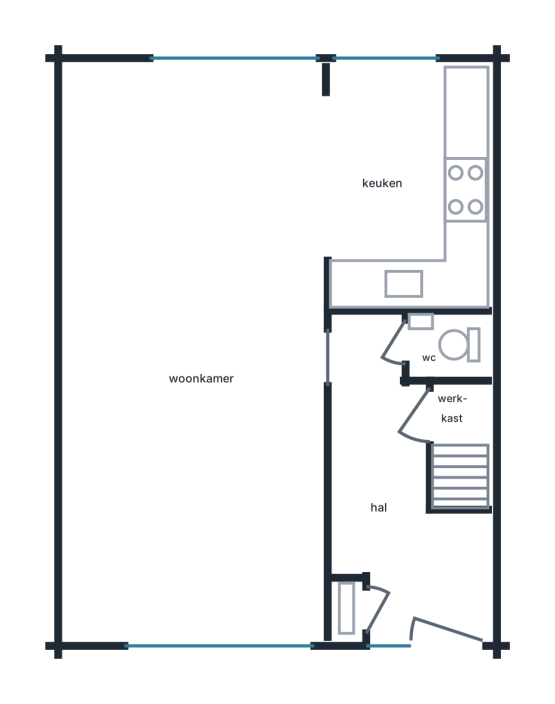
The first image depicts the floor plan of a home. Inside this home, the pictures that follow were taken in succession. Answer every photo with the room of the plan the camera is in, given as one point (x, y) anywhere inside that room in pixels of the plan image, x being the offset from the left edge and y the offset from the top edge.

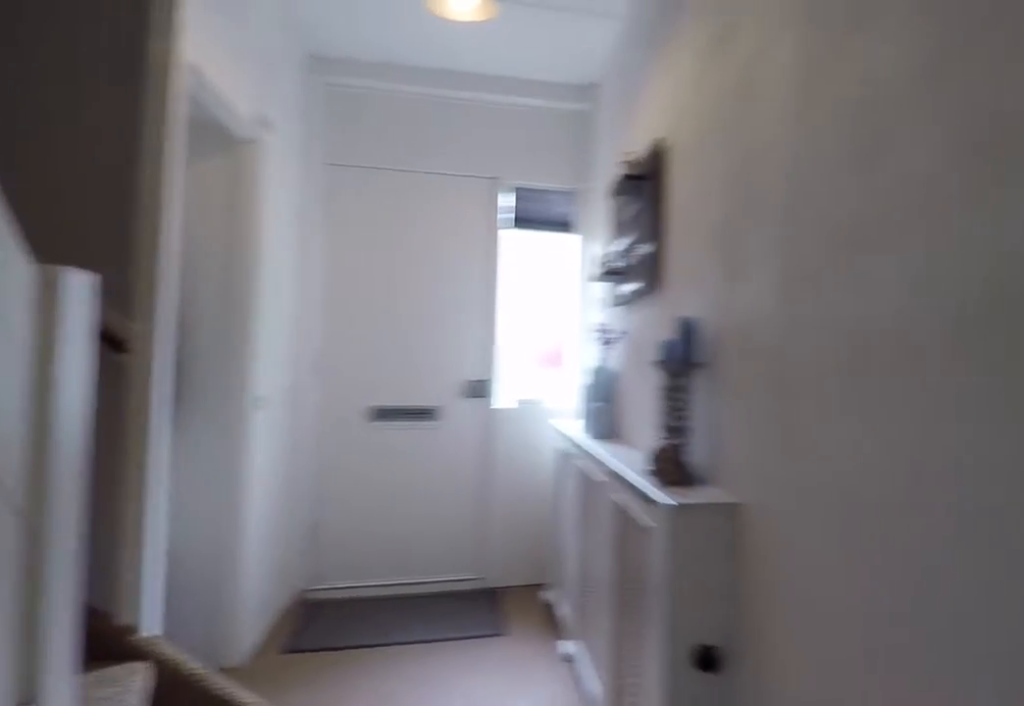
(397, 501)
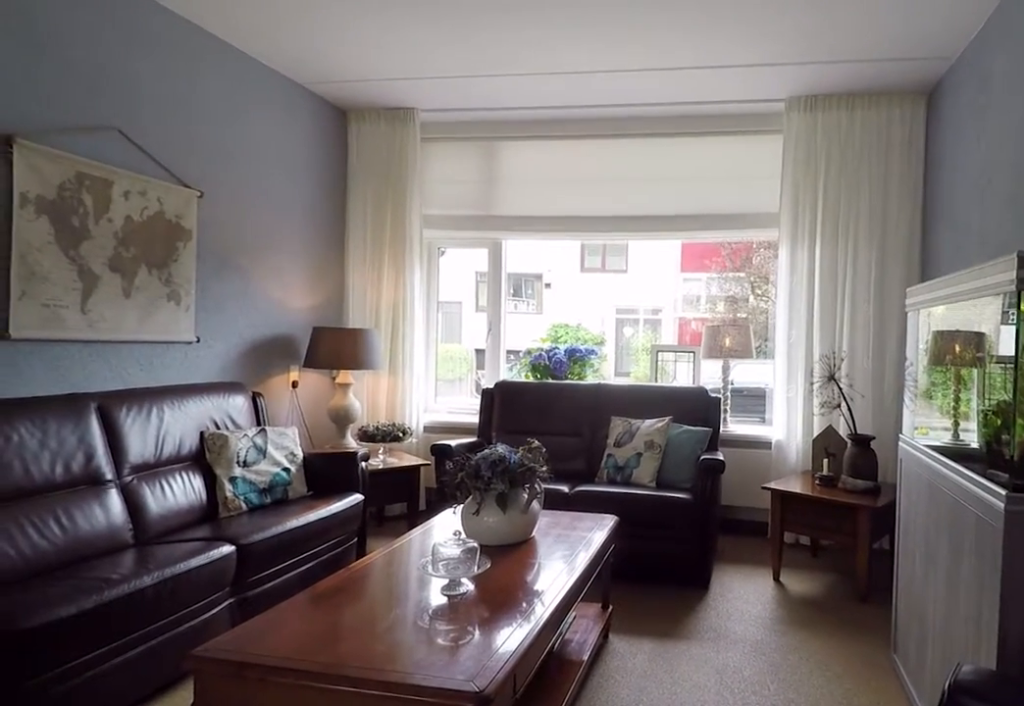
(201, 237)
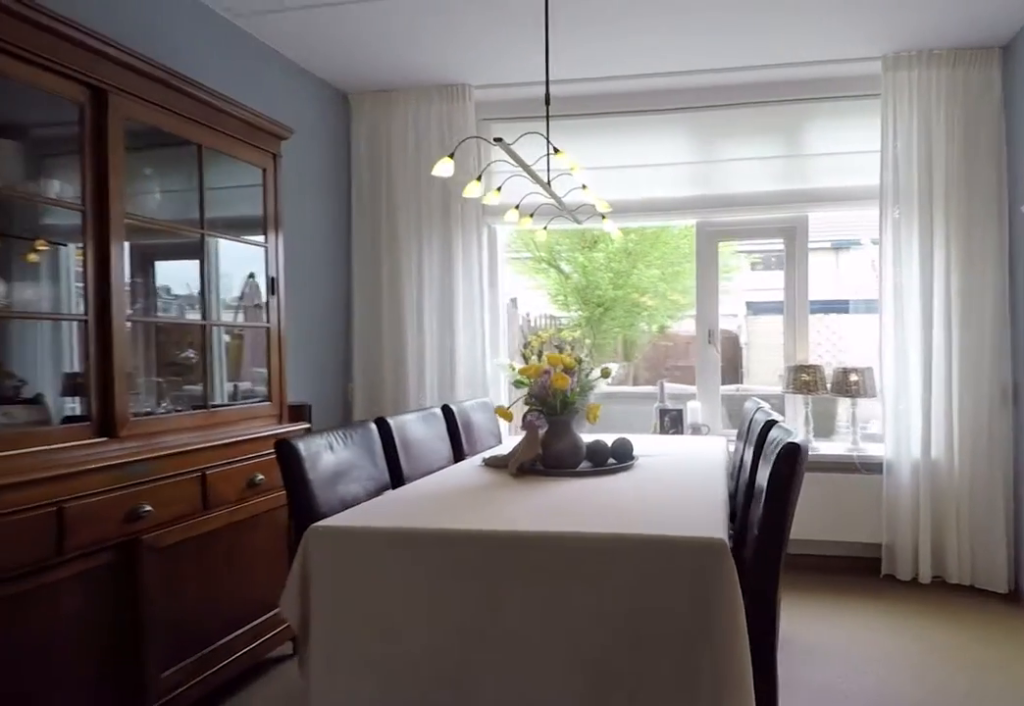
(201, 237)
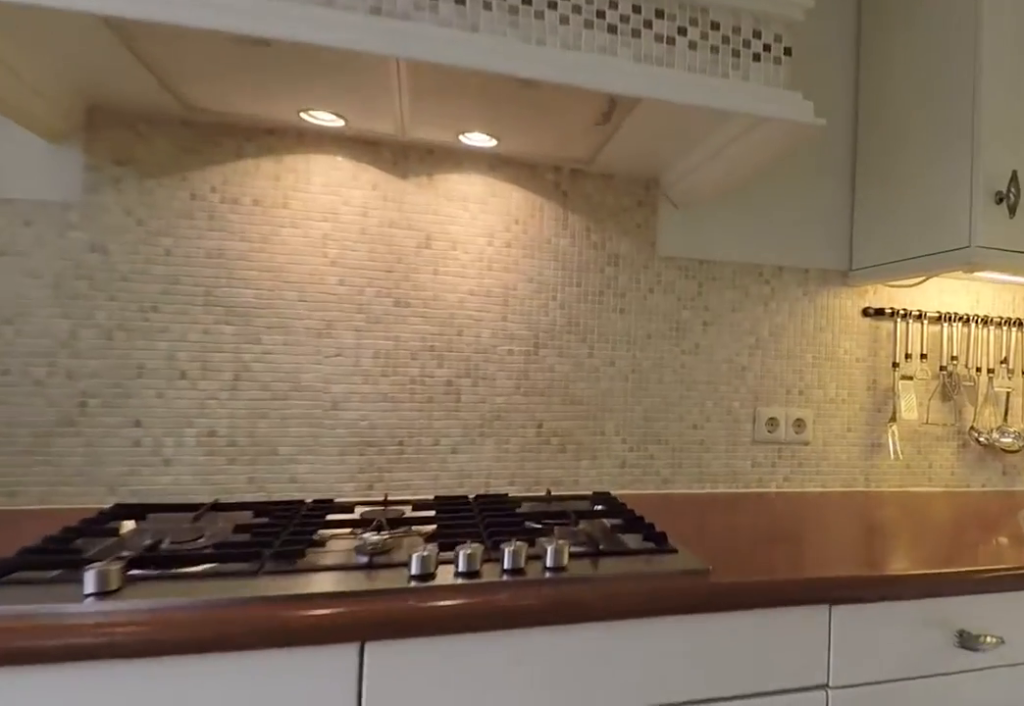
(405, 188)
